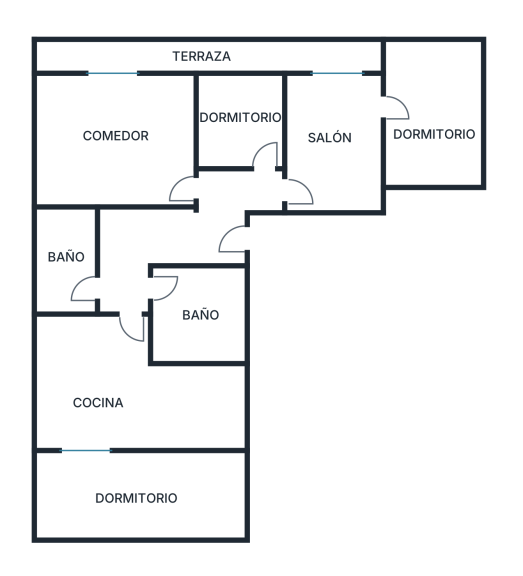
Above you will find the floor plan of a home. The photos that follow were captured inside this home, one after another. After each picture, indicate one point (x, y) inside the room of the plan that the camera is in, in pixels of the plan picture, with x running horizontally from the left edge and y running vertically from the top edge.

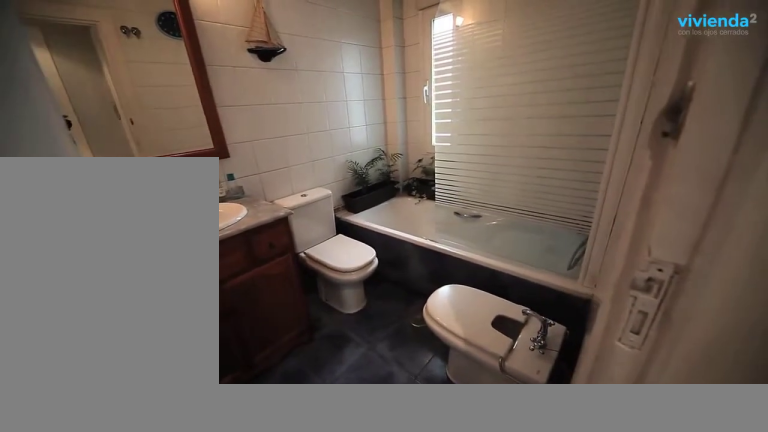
(216, 333)
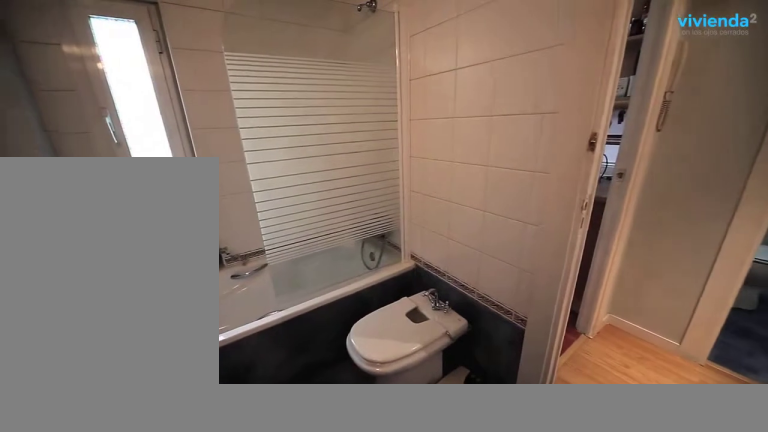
(223, 315)
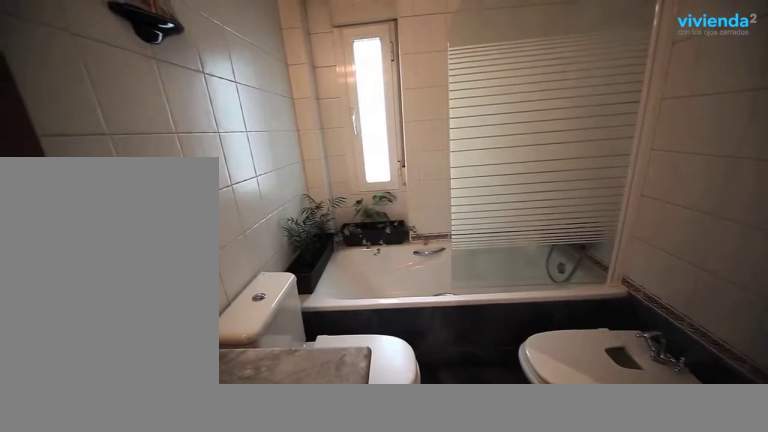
(222, 315)
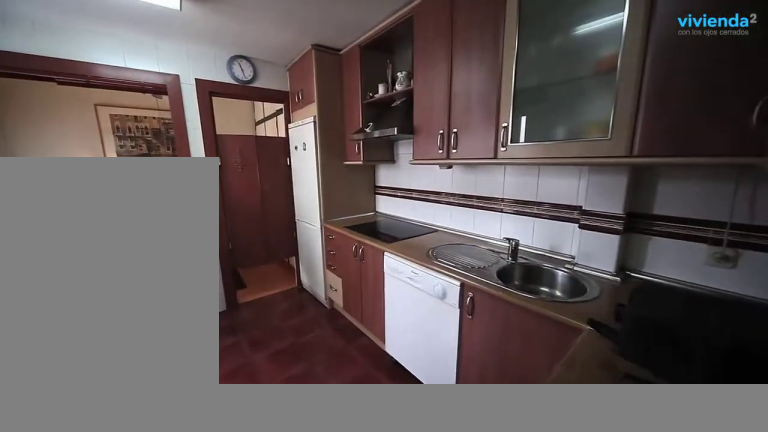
(67, 367)
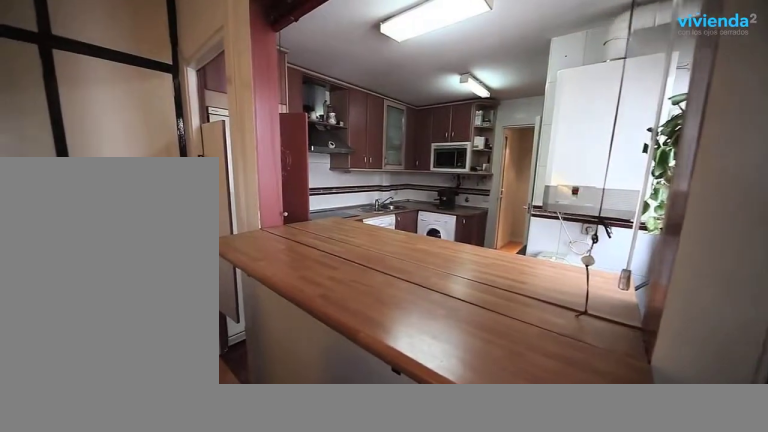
(74, 498)
